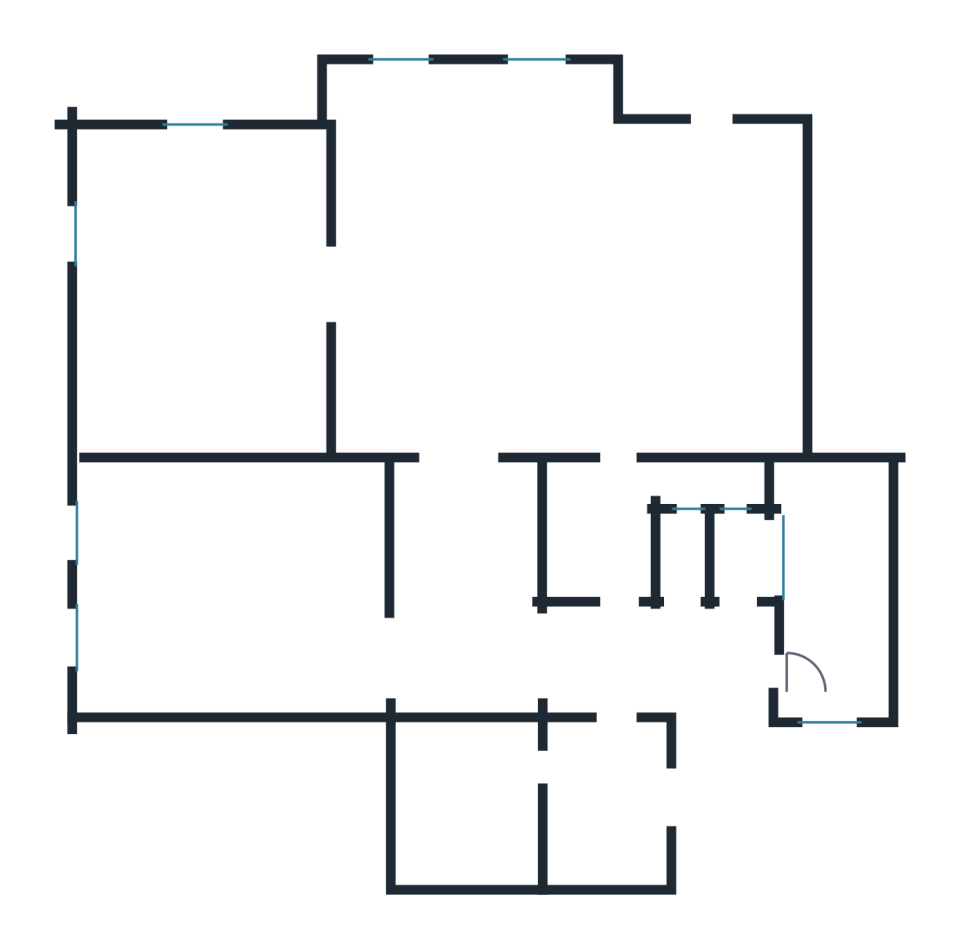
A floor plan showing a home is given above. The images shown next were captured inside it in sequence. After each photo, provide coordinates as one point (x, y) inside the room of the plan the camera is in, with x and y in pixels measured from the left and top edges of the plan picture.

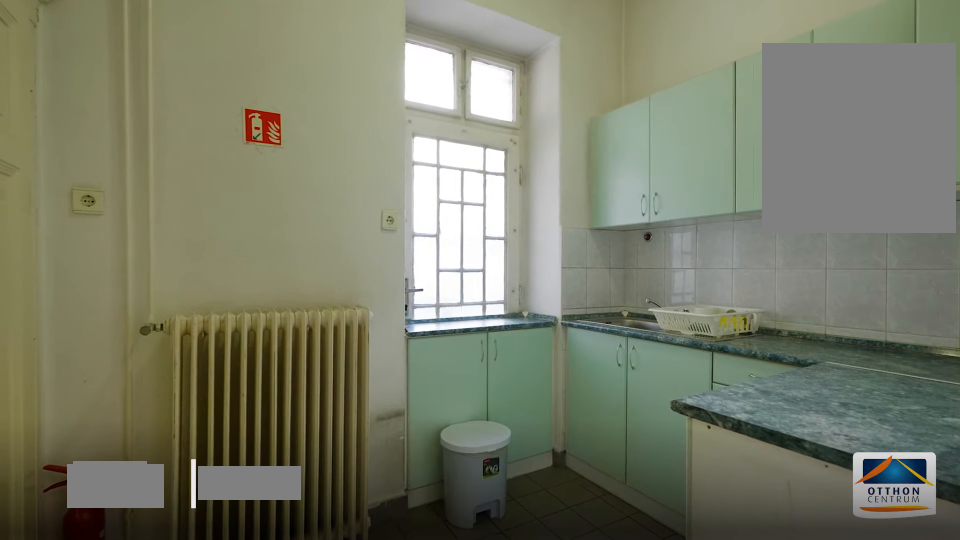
(606, 816)
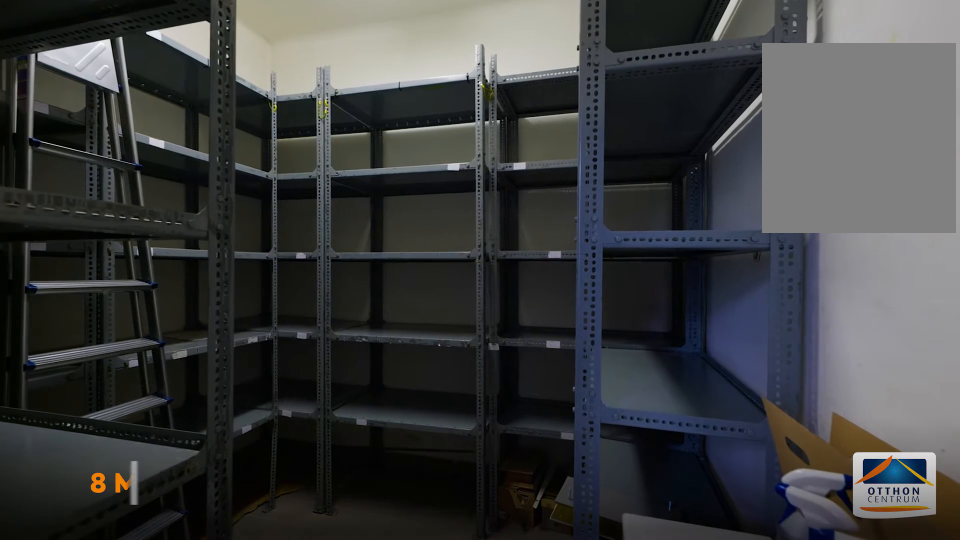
(490, 816)
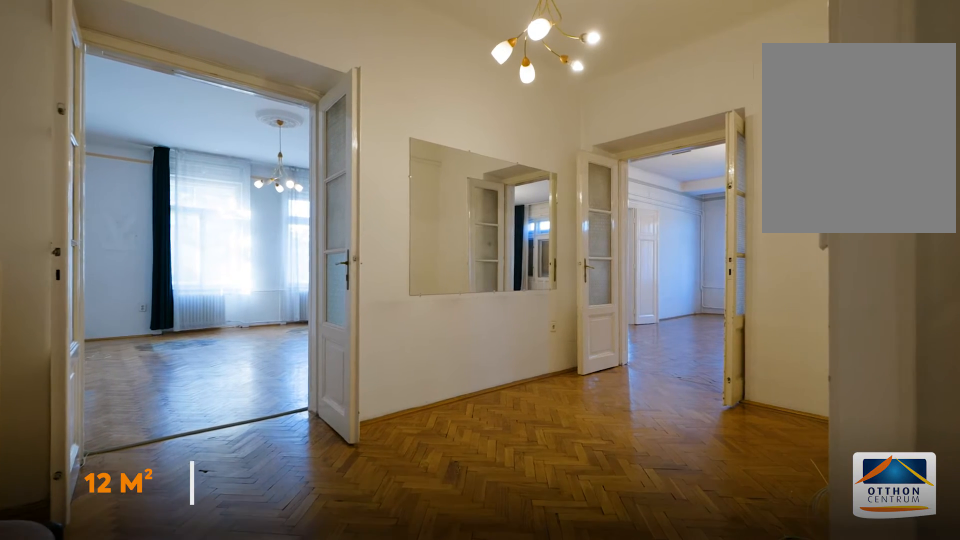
(467, 647)
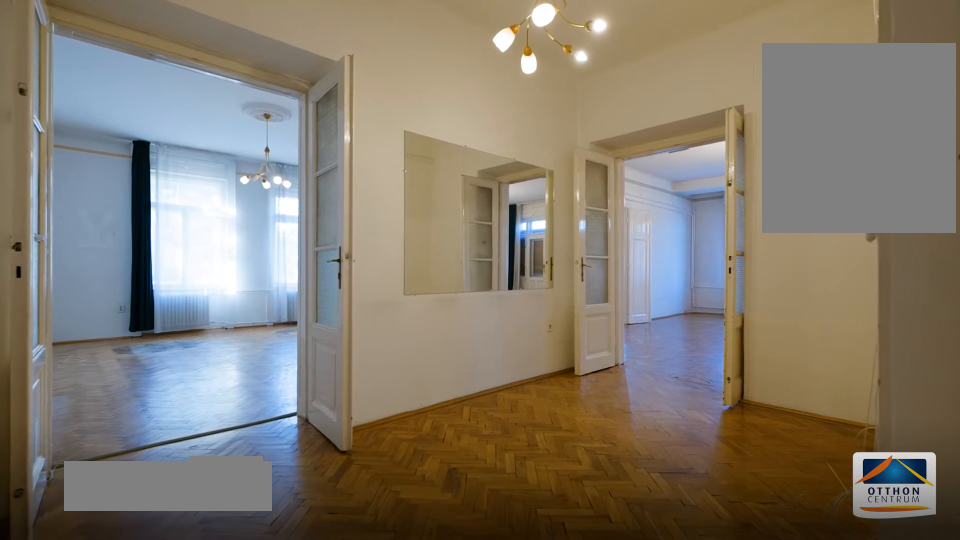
(467, 646)
